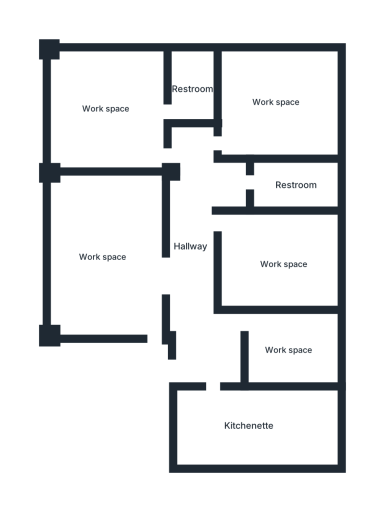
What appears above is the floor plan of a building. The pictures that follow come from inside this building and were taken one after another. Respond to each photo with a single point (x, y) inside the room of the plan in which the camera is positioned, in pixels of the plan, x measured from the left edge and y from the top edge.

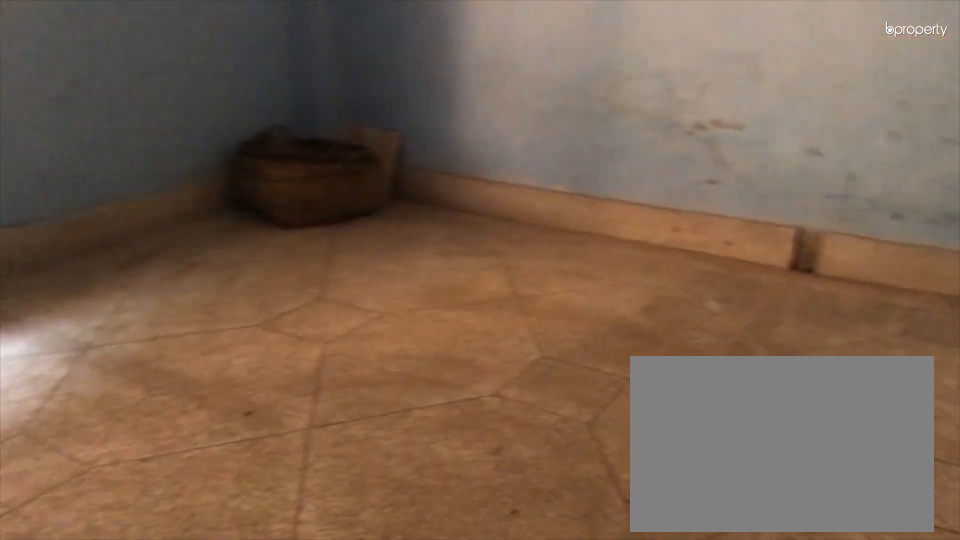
(100, 258)
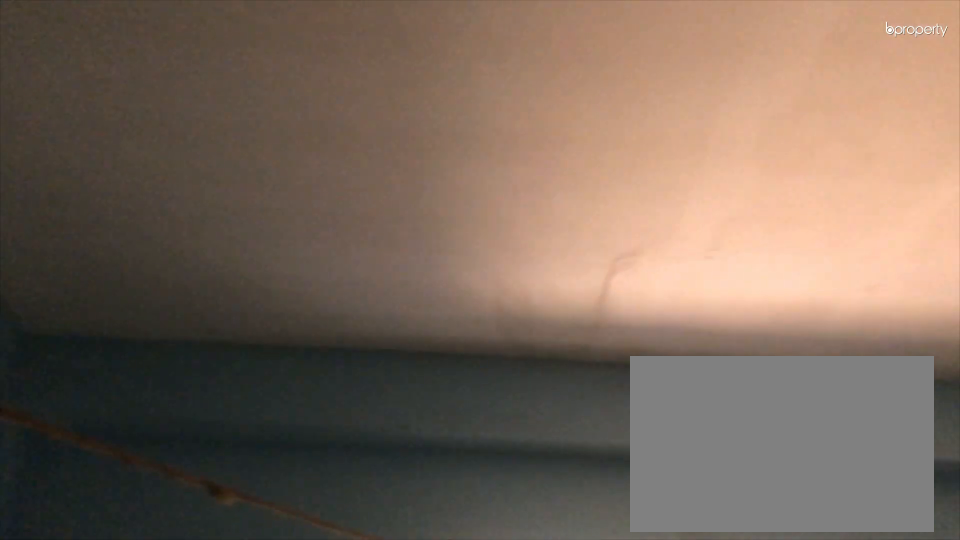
(100, 258)
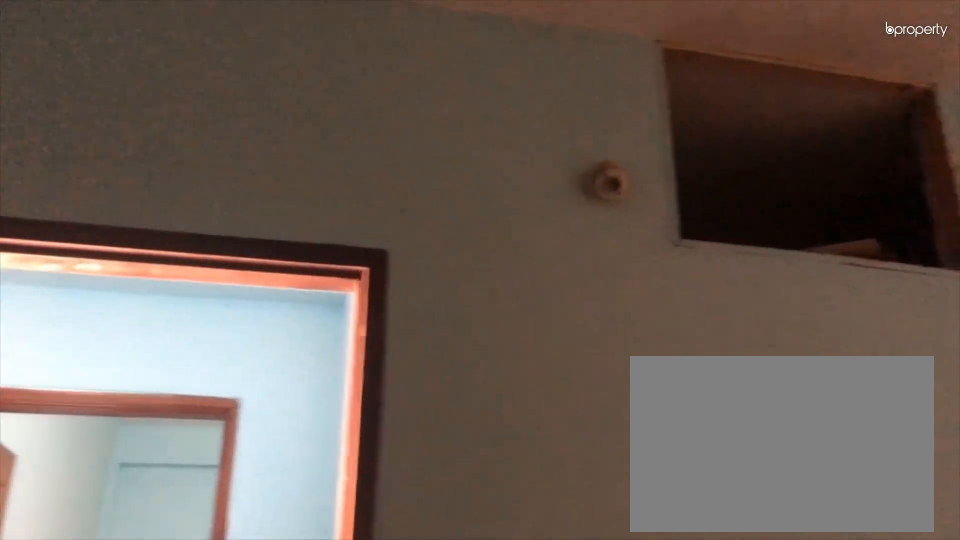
(280, 104)
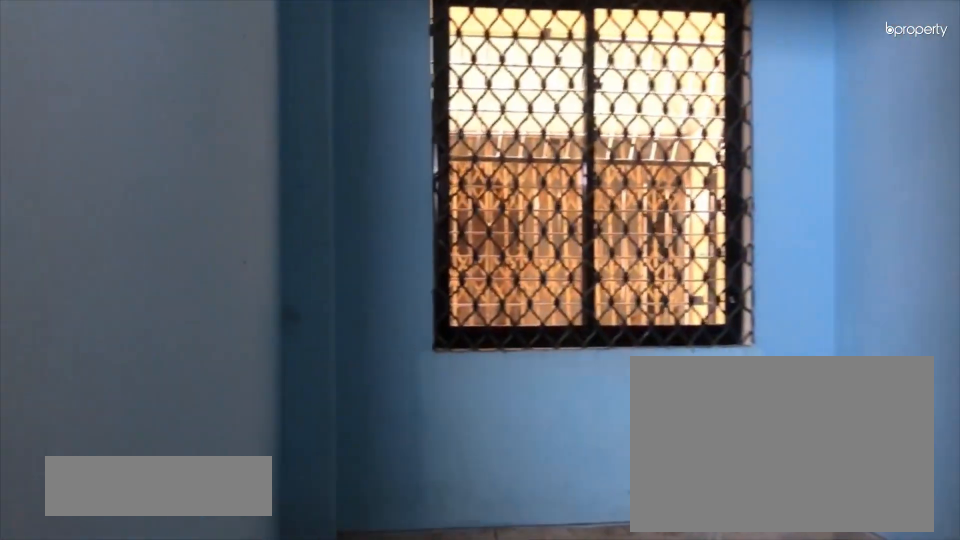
(283, 350)
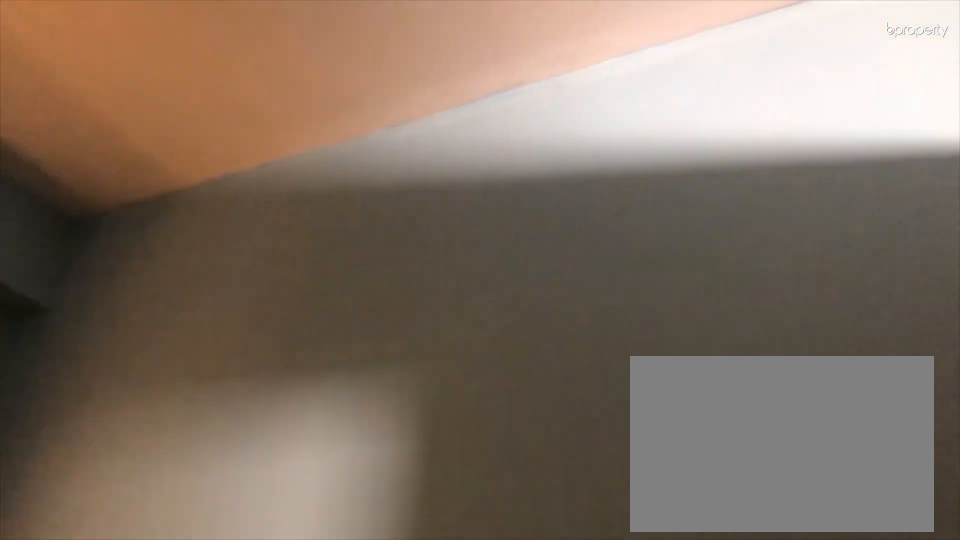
(284, 350)
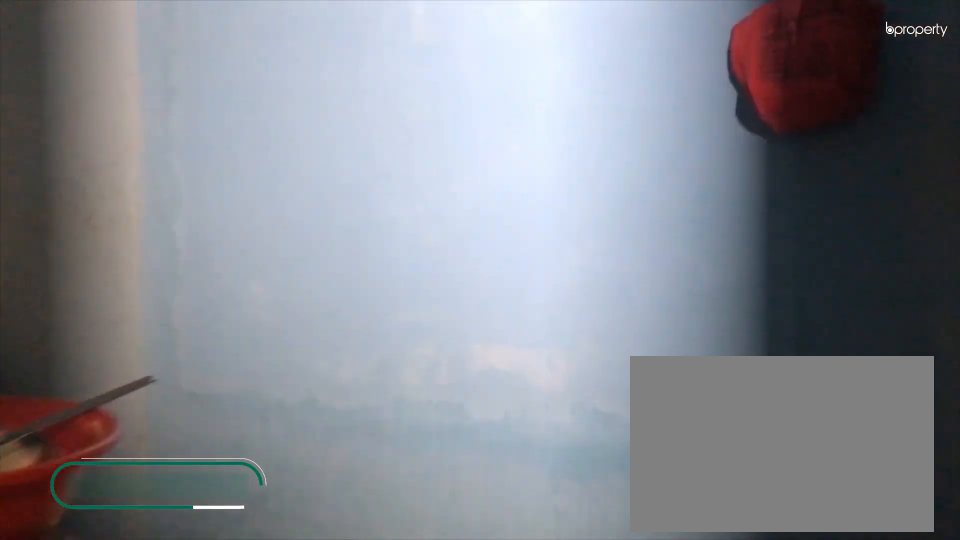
(247, 432)
